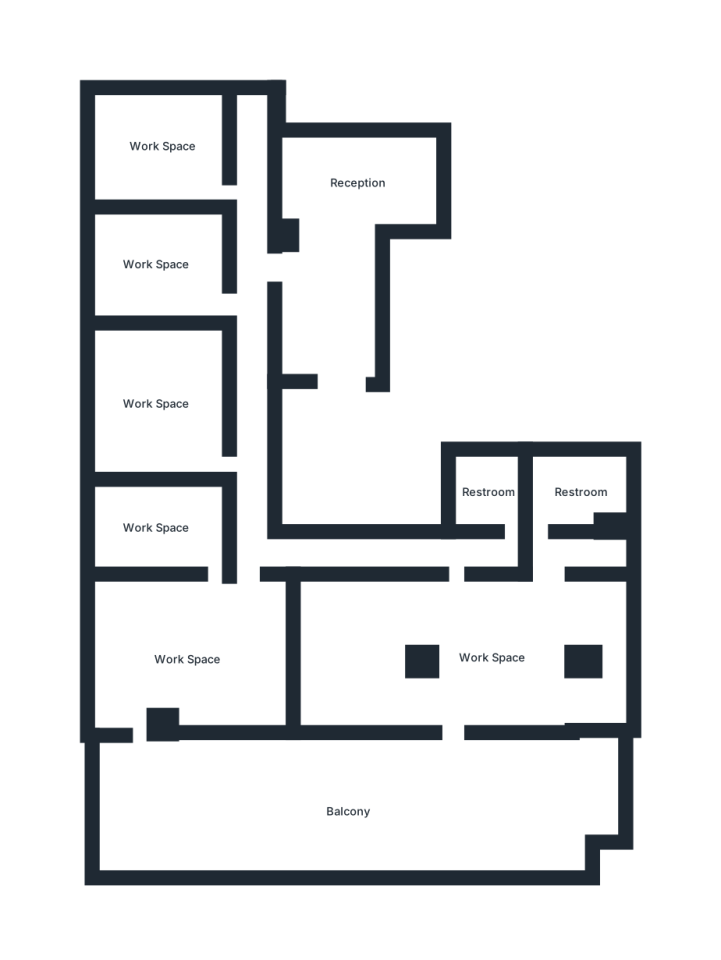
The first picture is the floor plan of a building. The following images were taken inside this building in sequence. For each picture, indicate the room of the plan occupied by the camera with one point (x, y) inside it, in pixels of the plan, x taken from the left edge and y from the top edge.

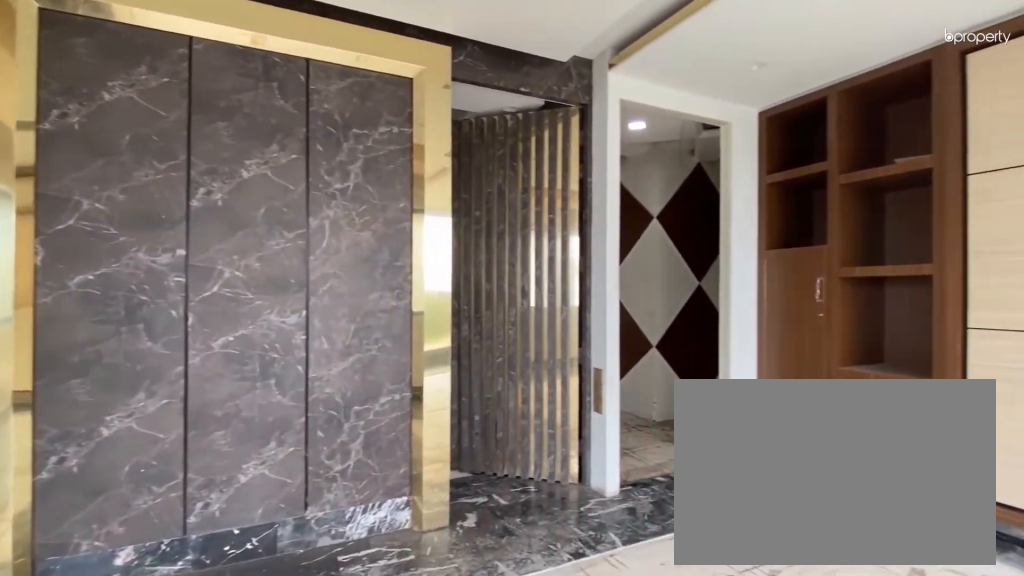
(187, 660)
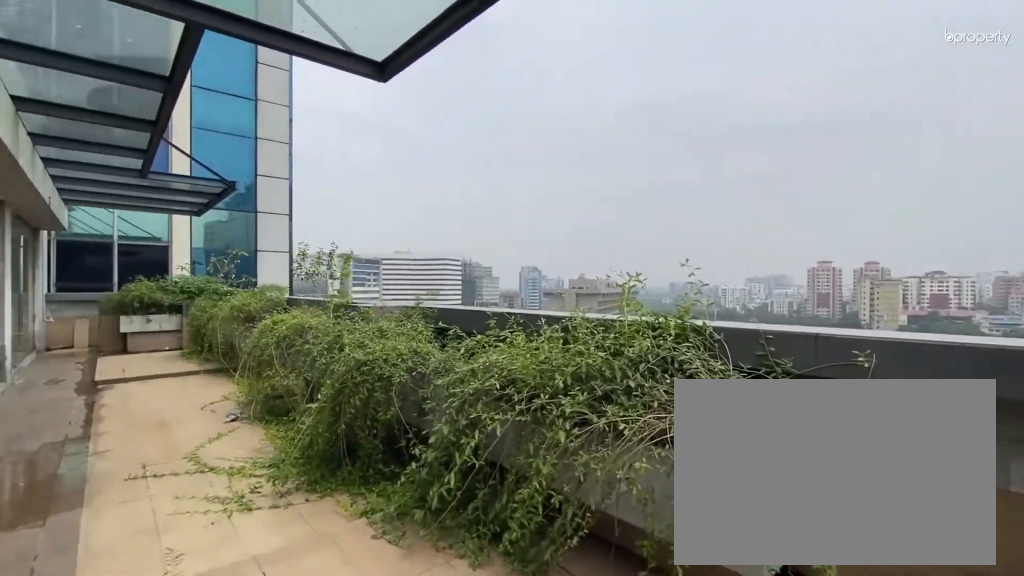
(201, 820)
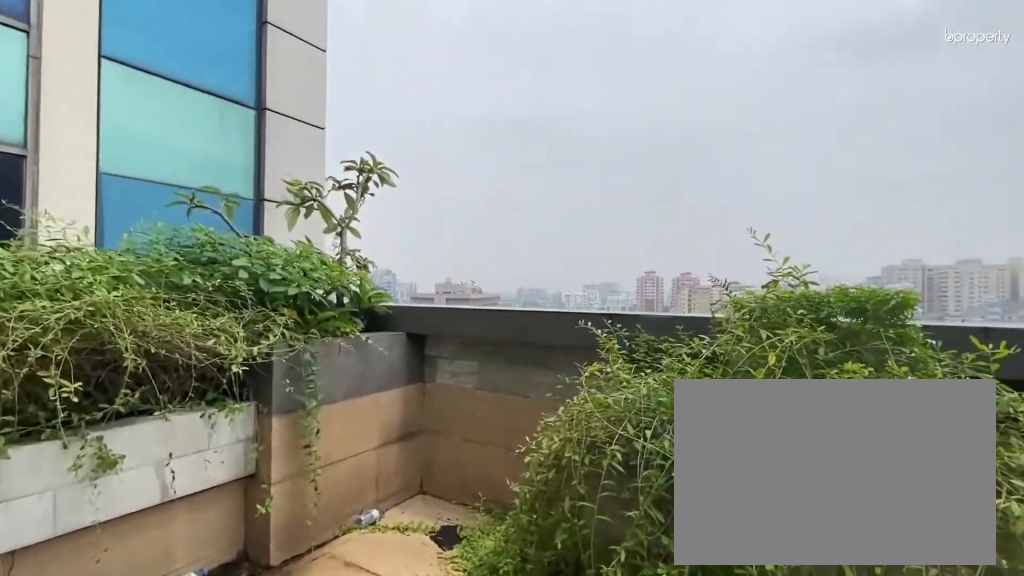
(421, 820)
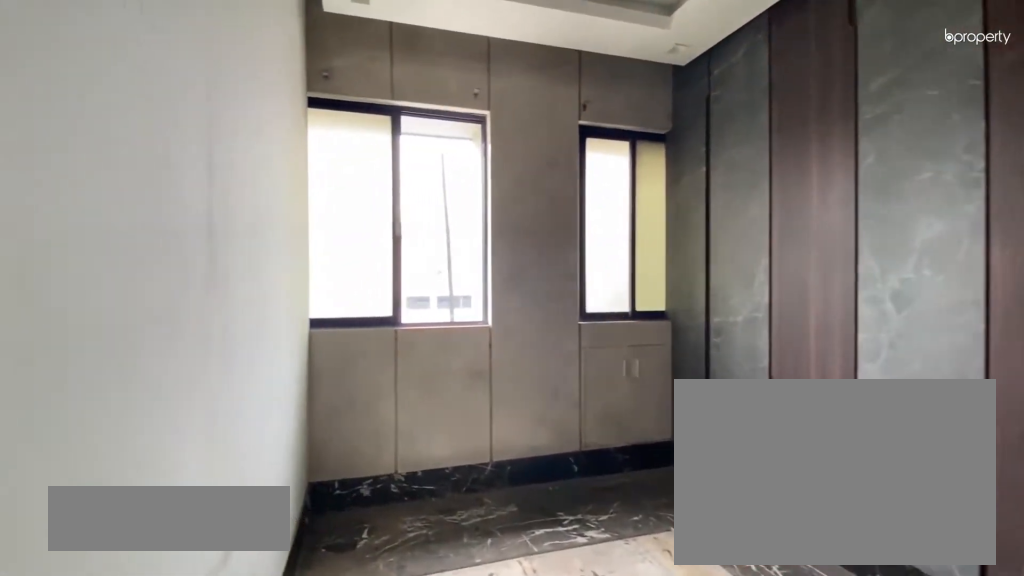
(154, 528)
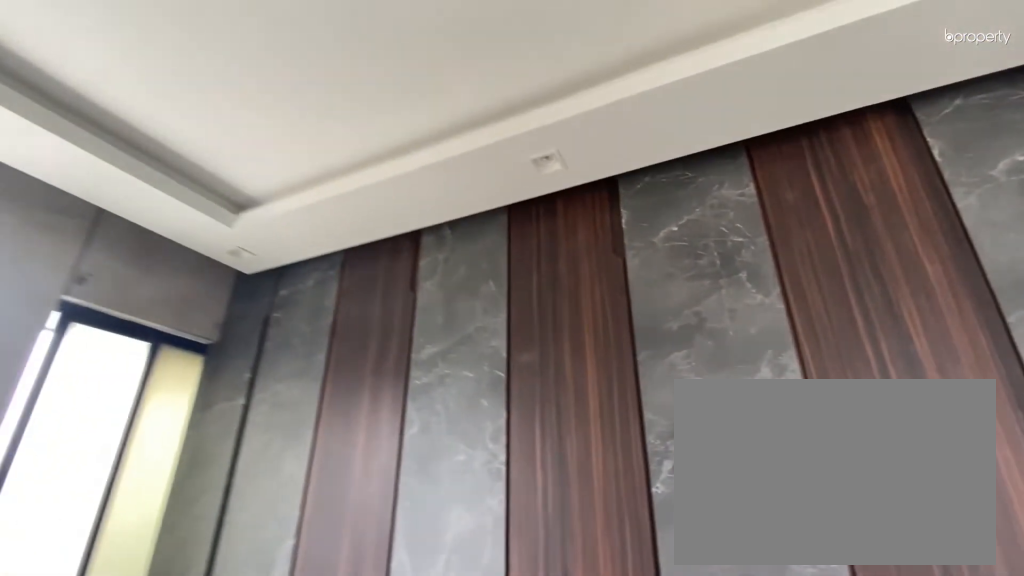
(154, 528)
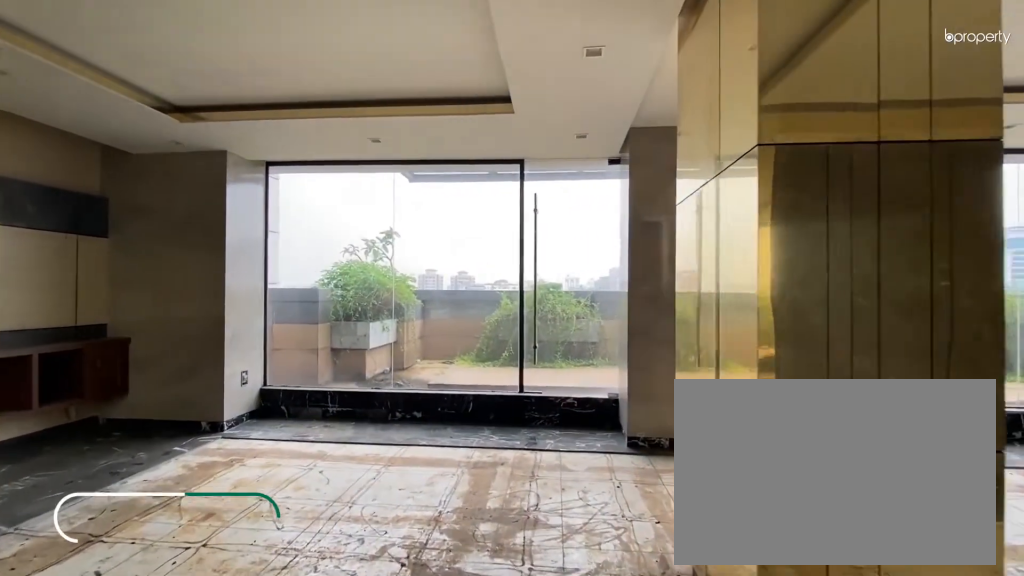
(471, 651)
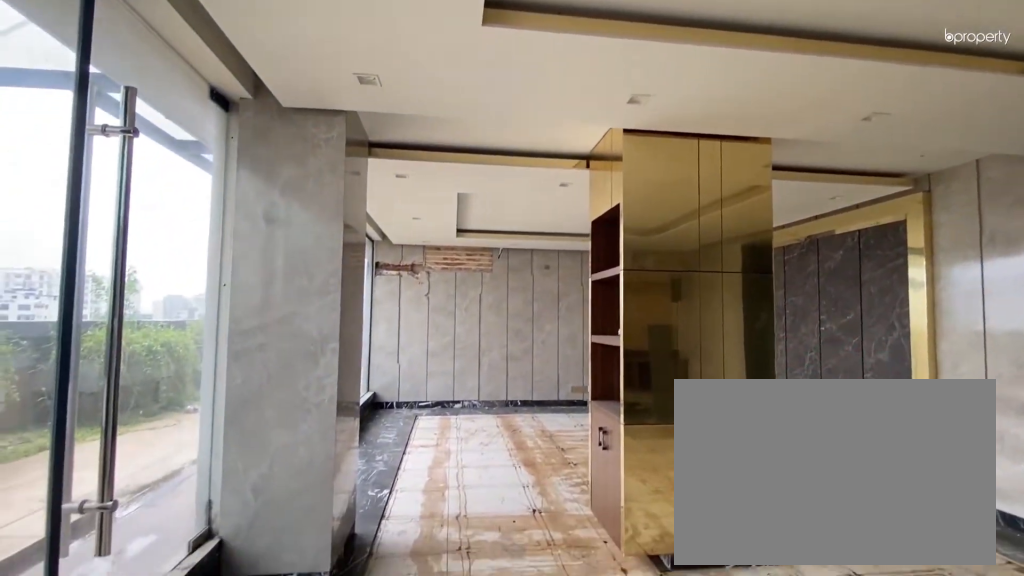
(471, 651)
